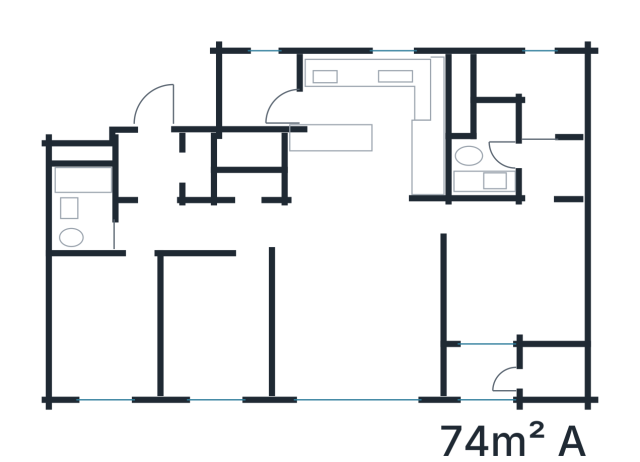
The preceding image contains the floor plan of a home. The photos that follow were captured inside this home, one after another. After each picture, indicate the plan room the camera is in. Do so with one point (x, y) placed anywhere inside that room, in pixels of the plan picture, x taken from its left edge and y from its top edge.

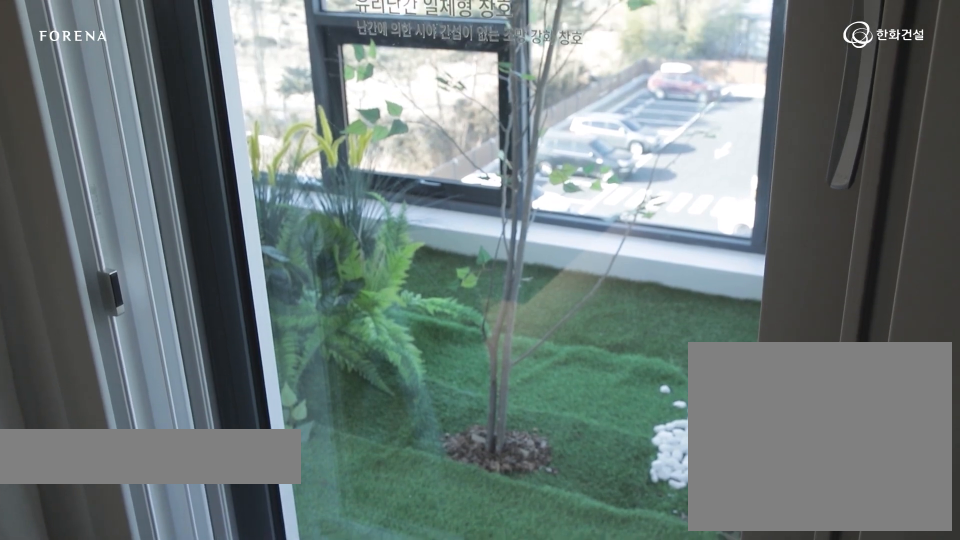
(363, 308)
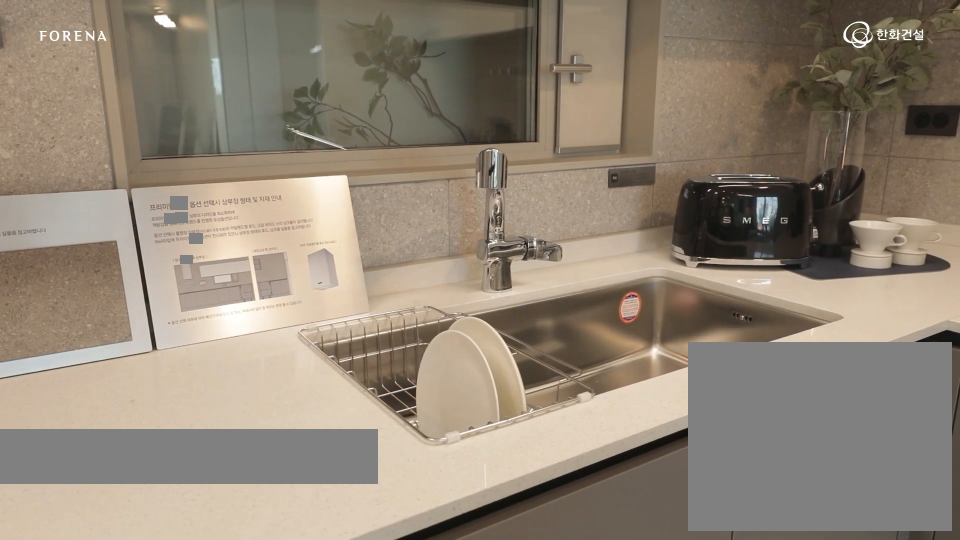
(351, 179)
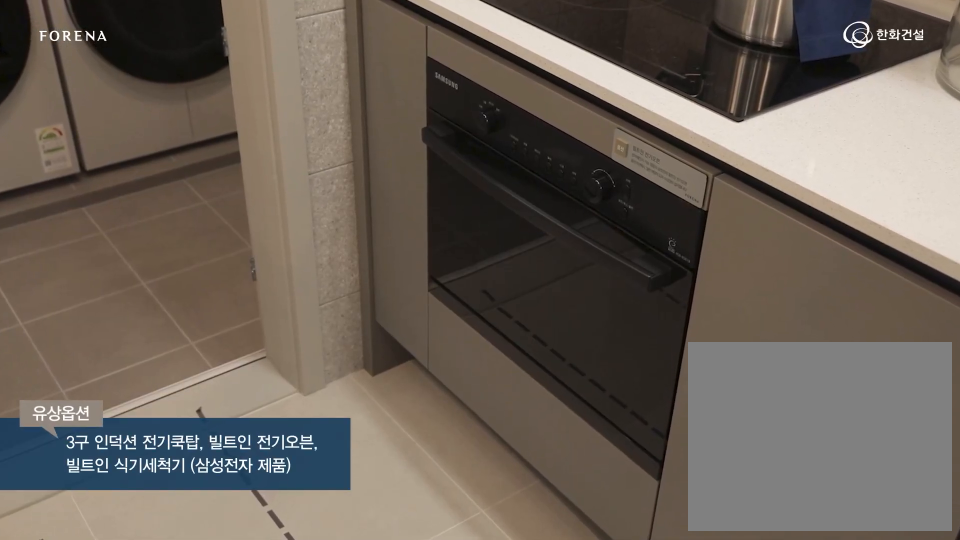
(351, 179)
